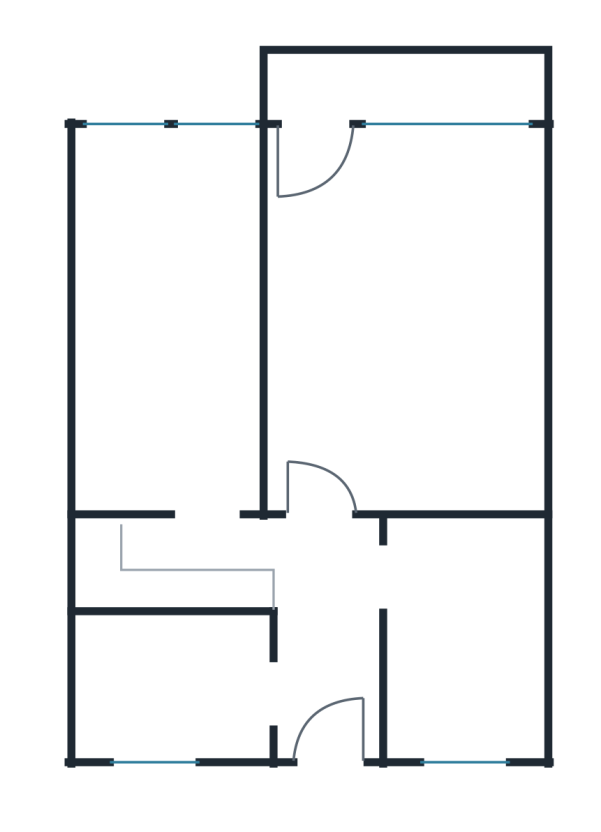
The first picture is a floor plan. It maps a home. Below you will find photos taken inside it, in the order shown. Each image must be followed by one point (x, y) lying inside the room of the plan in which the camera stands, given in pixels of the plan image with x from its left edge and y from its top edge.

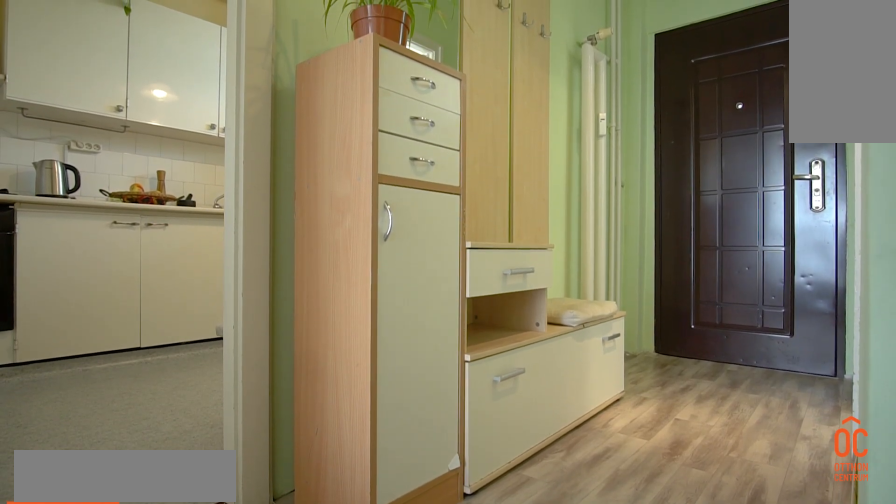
(325, 632)
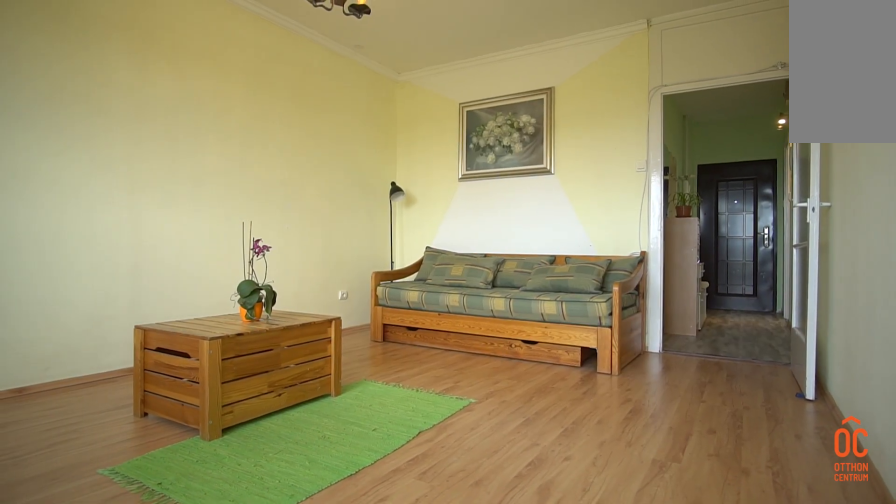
(416, 328)
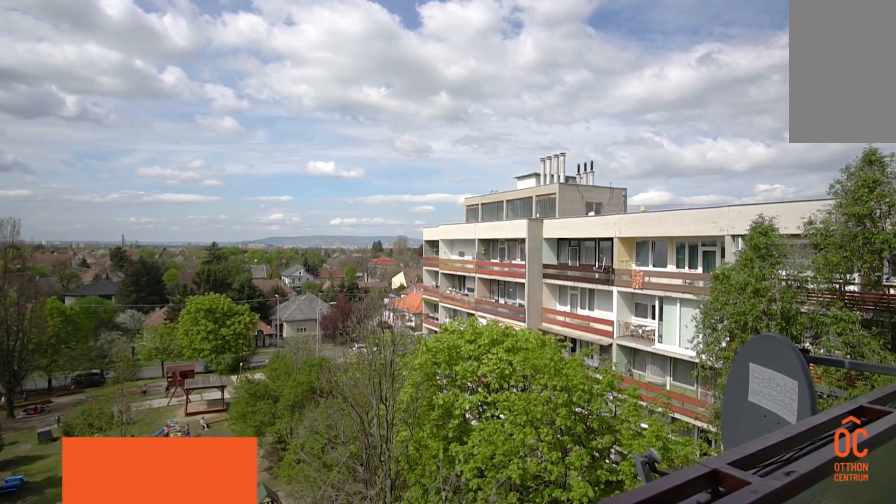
(418, 90)
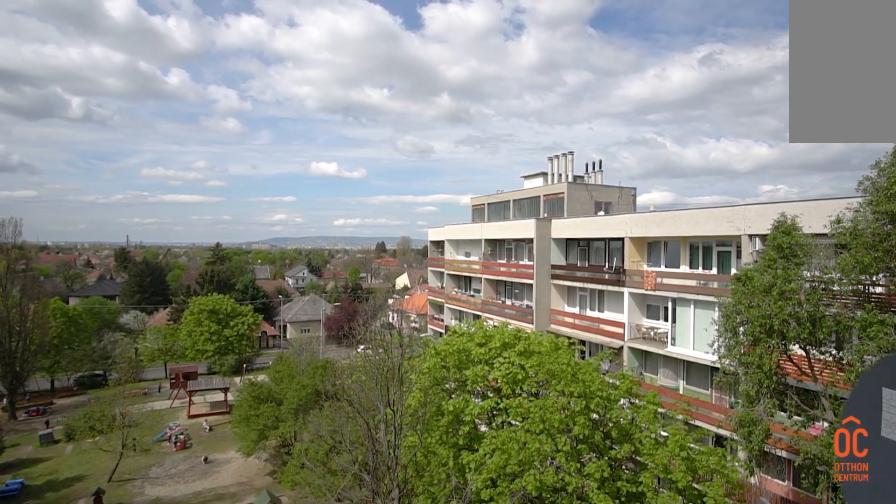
(418, 89)
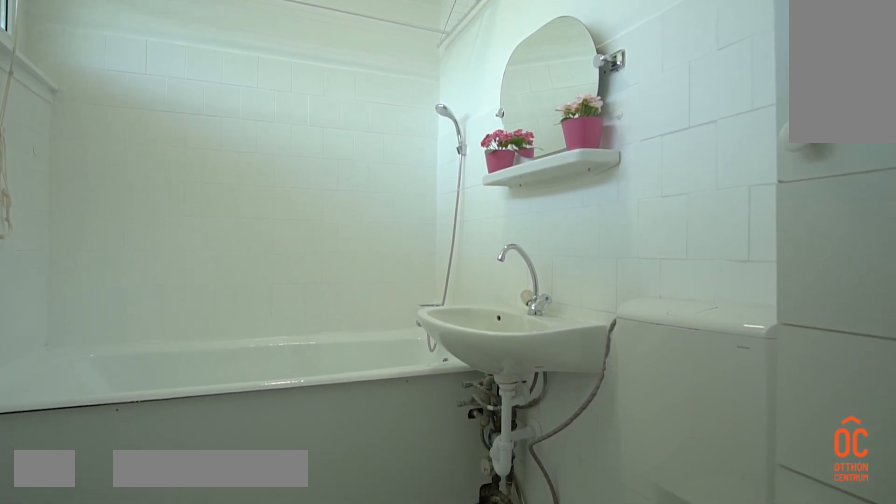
(173, 683)
